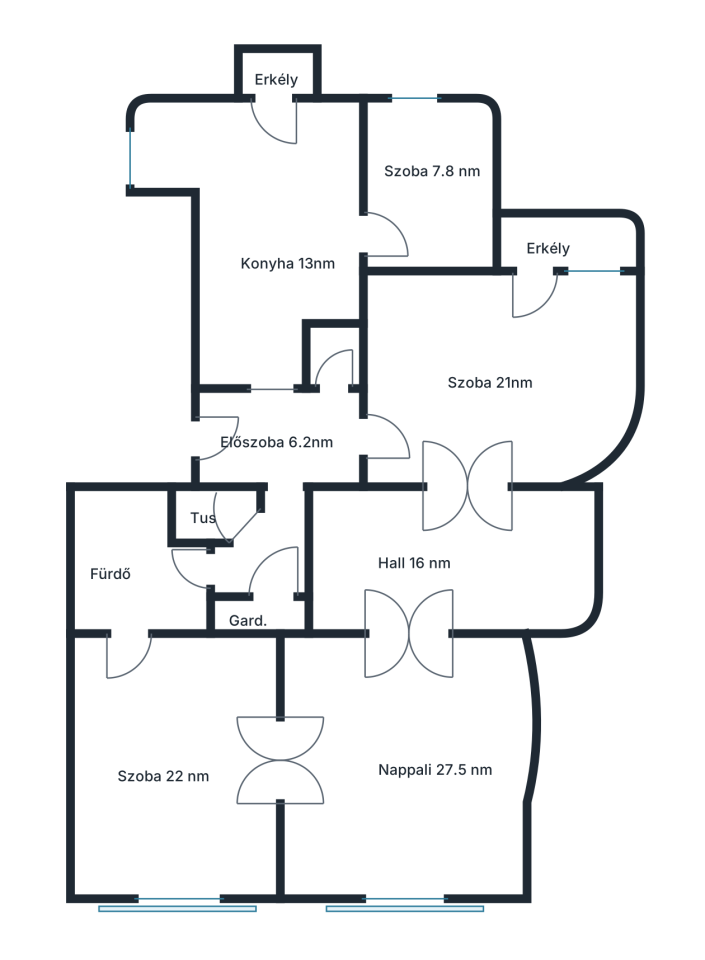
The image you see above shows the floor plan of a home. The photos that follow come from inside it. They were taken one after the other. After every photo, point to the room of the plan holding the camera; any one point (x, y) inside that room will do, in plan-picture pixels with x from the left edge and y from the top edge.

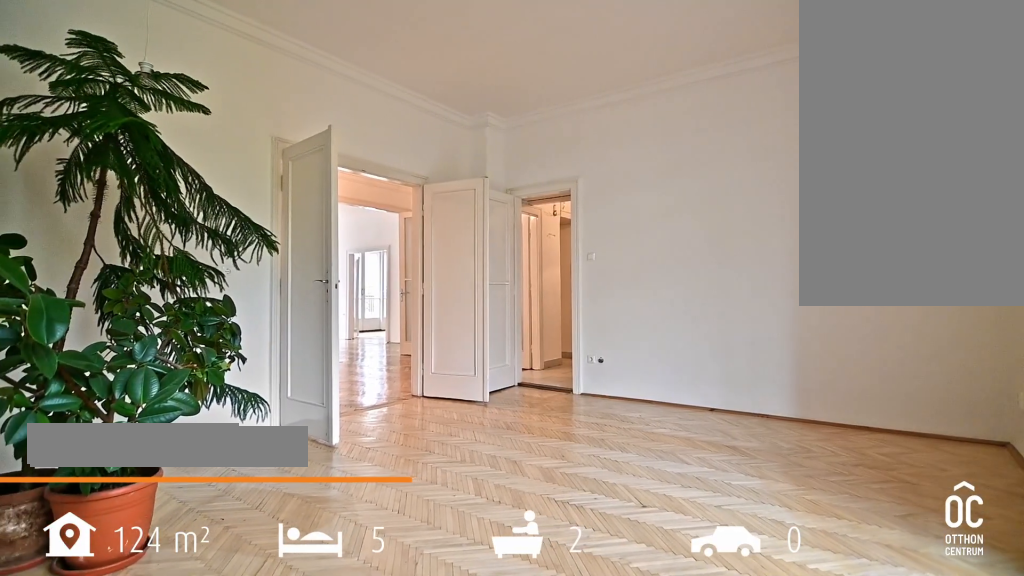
(487, 377)
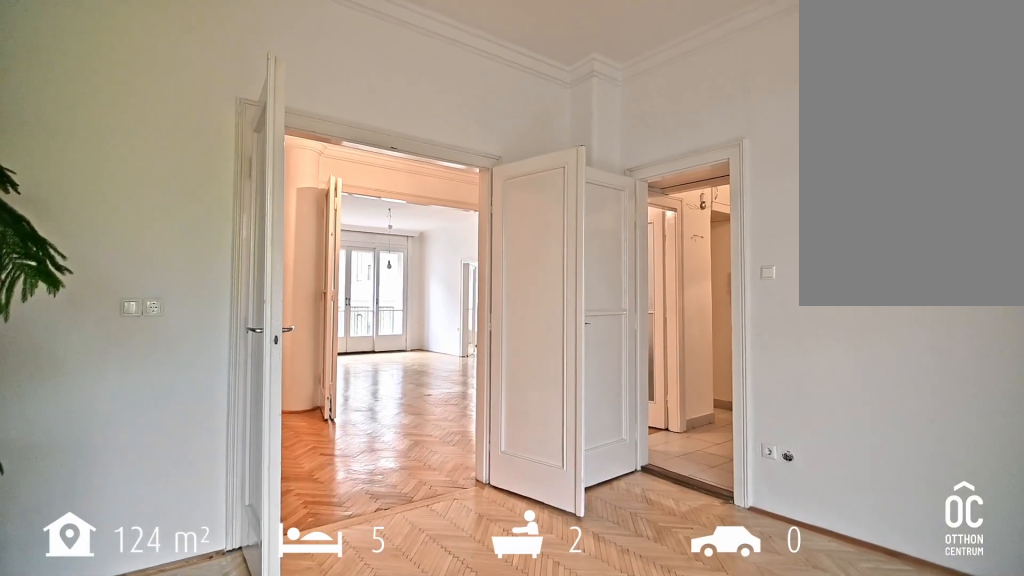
(487, 377)
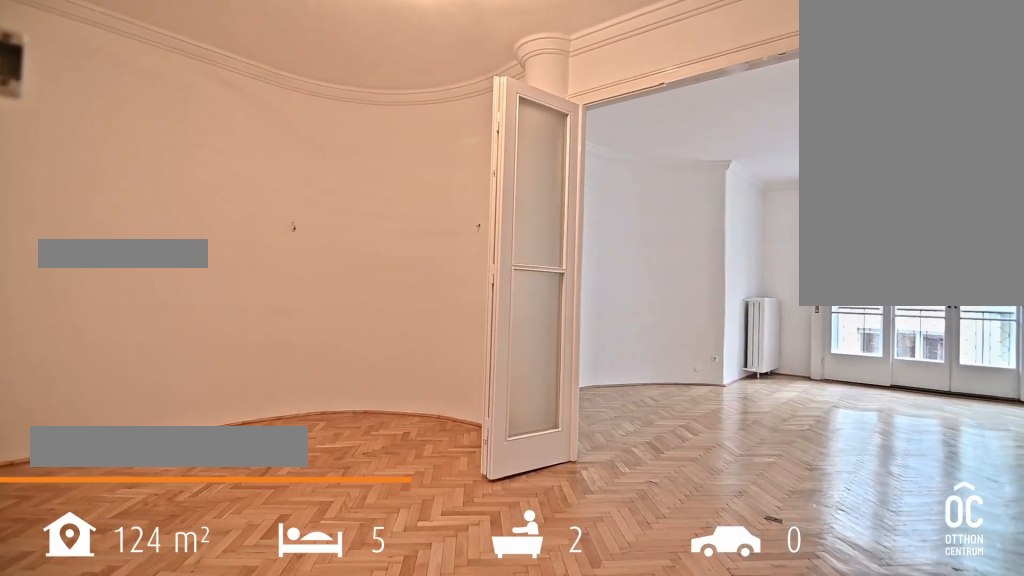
(431, 566)
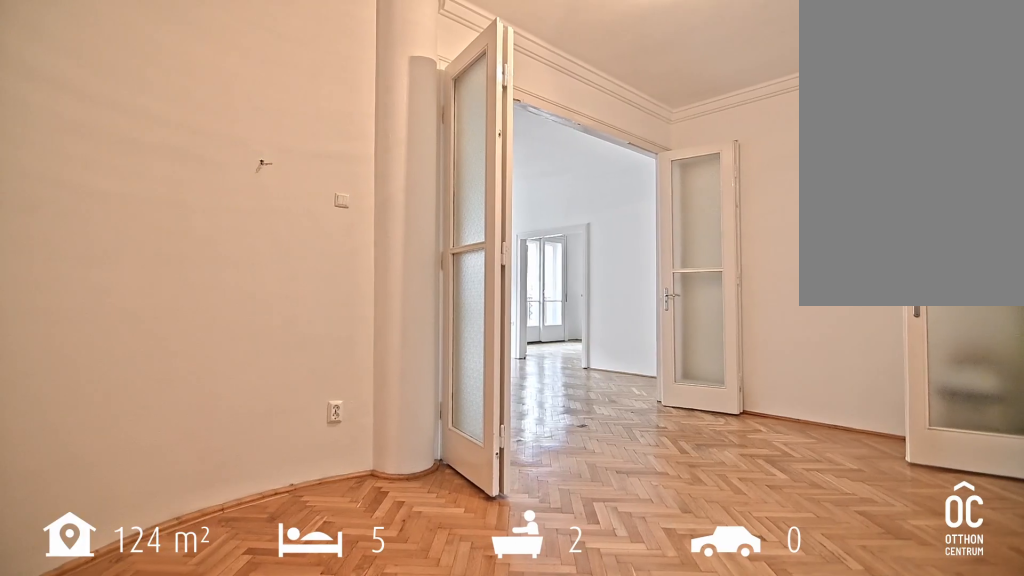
(431, 567)
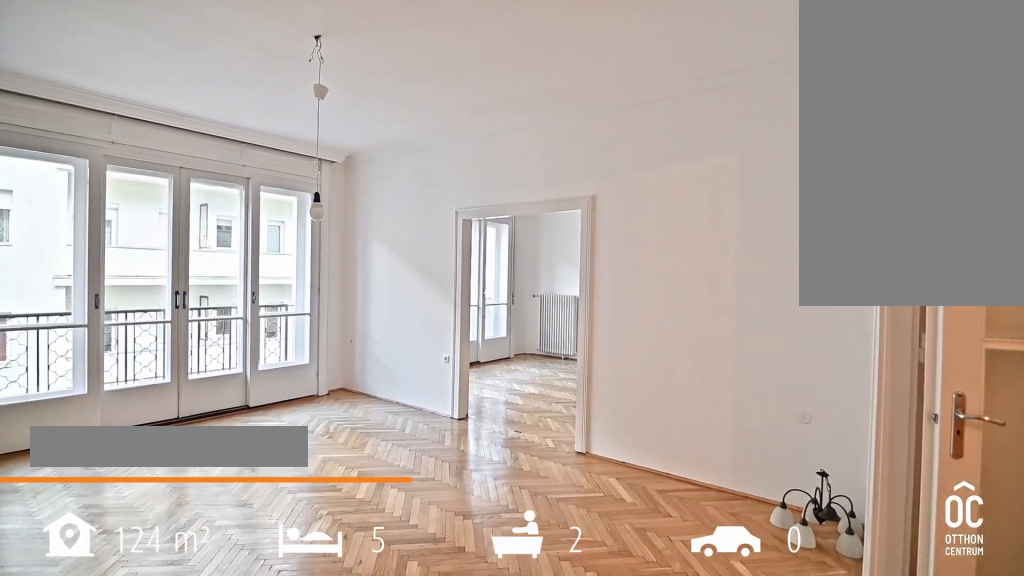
(404, 763)
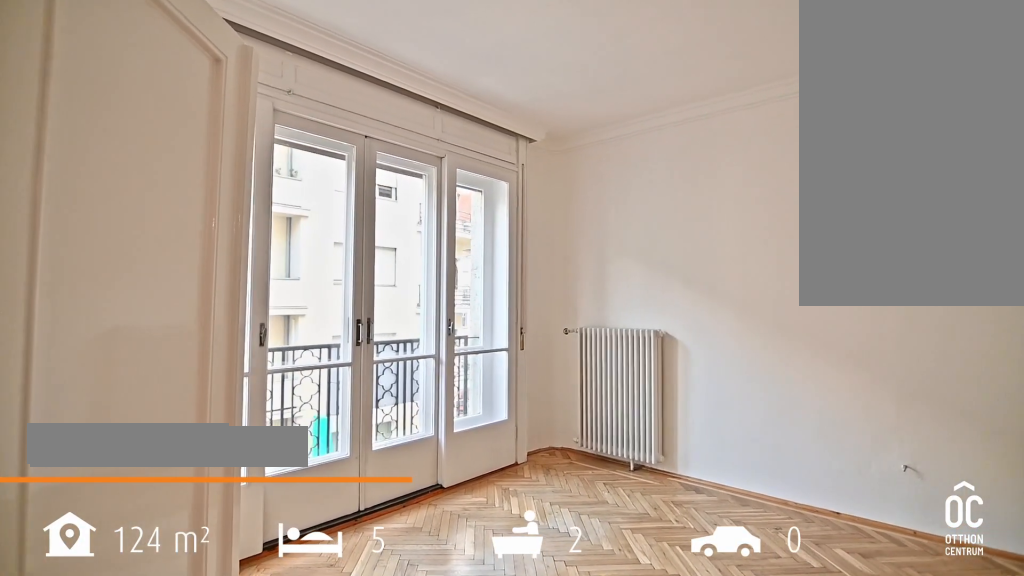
(173, 763)
